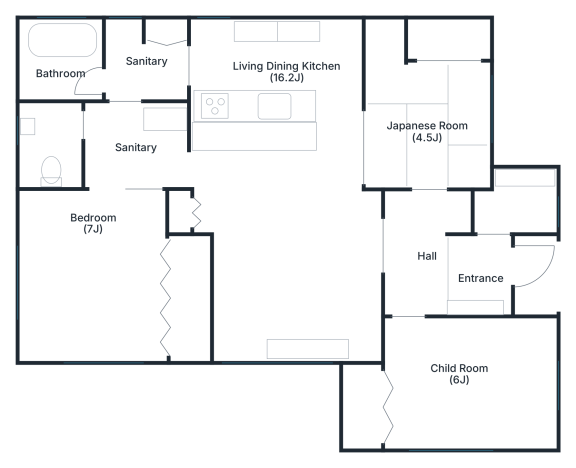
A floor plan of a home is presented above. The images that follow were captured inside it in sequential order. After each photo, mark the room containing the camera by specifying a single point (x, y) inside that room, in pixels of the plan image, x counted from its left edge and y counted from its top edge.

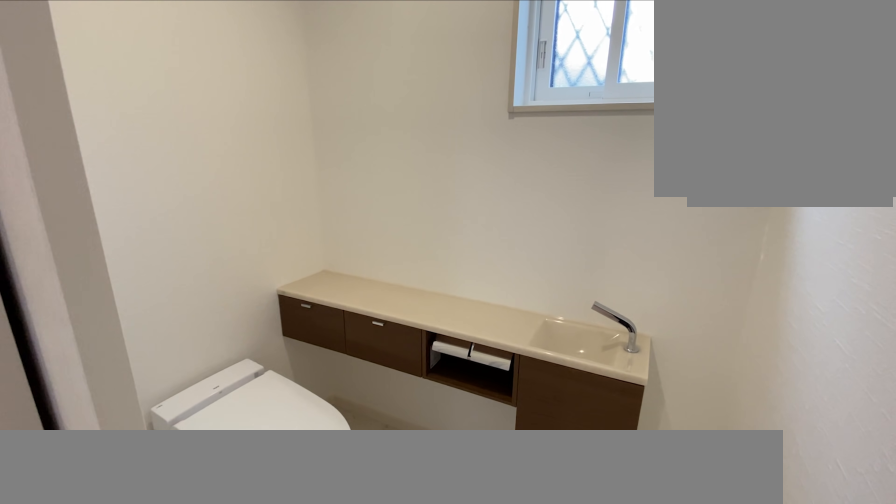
(54, 146)
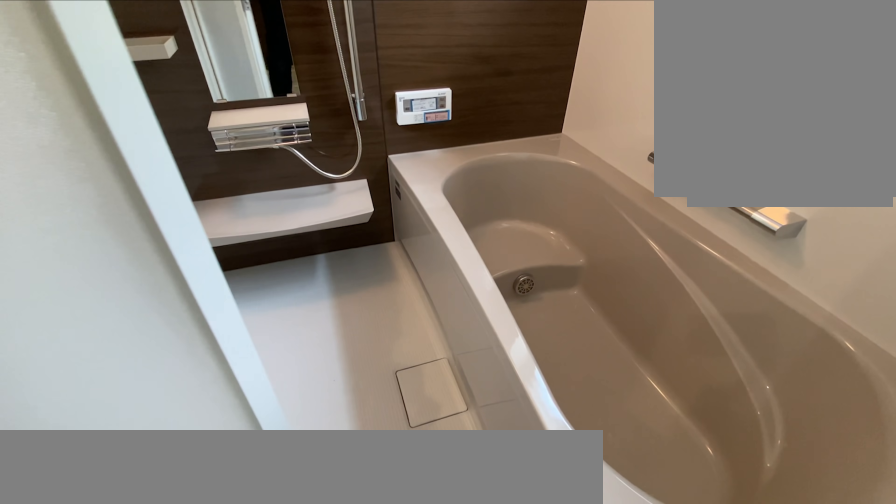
(62, 67)
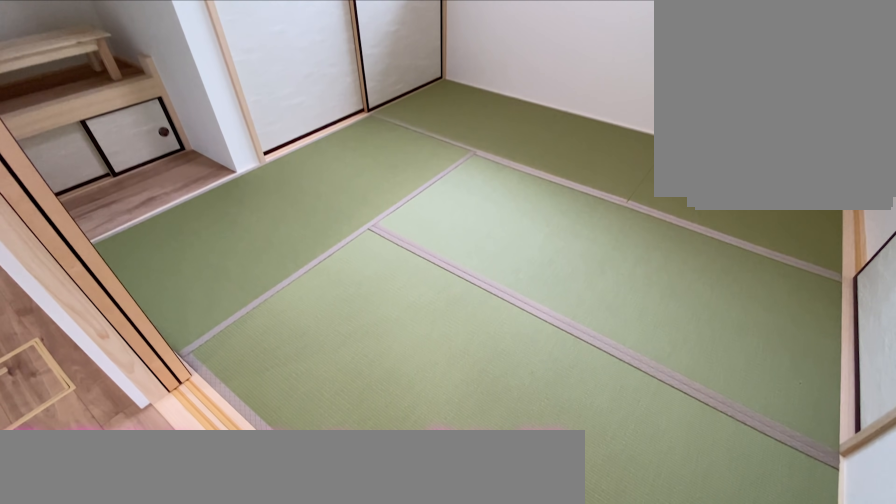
(426, 95)
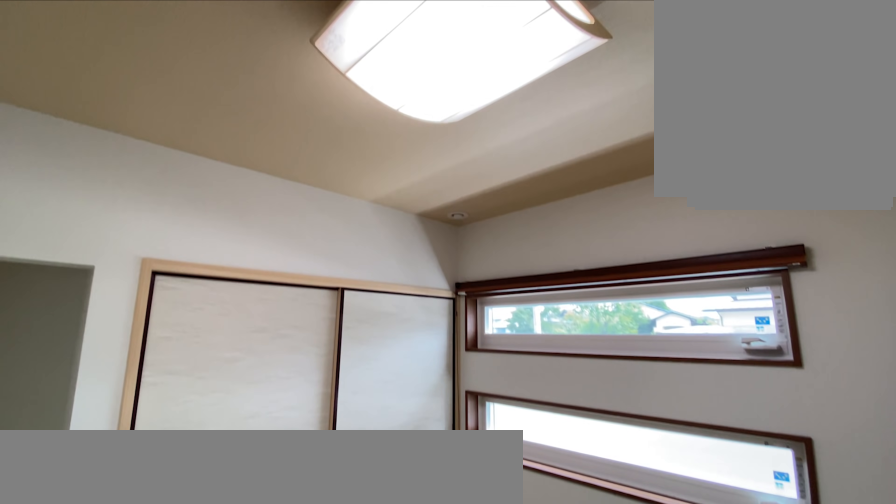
(426, 95)
